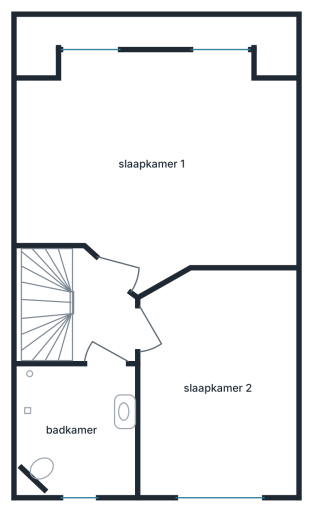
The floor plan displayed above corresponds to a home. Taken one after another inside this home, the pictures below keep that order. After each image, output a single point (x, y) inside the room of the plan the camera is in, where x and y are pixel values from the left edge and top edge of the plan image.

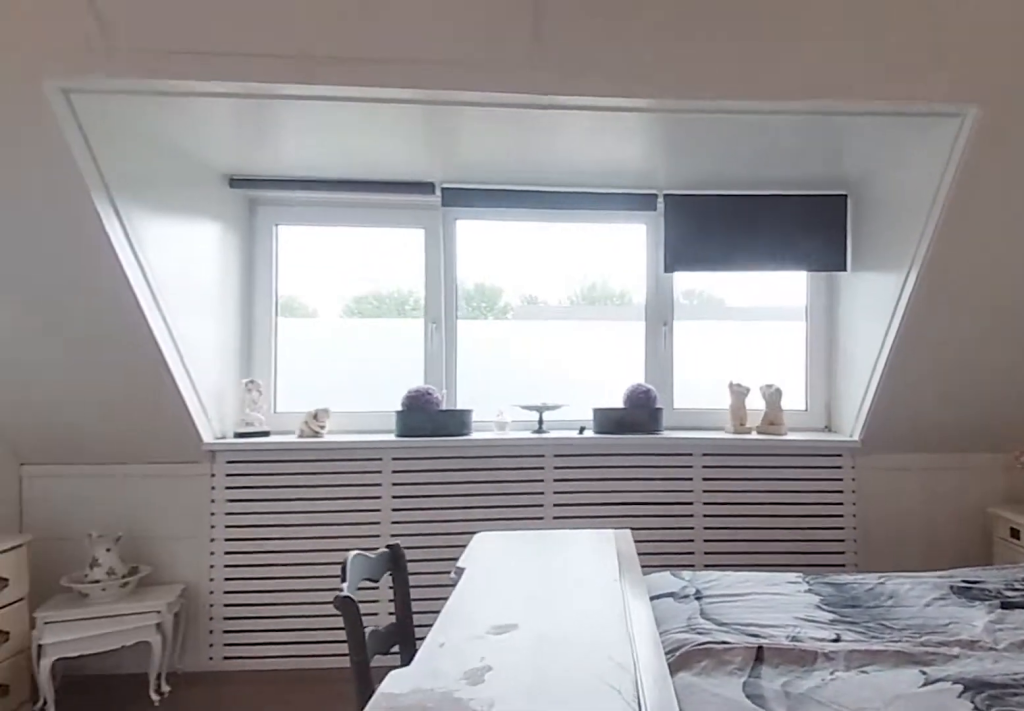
(159, 161)
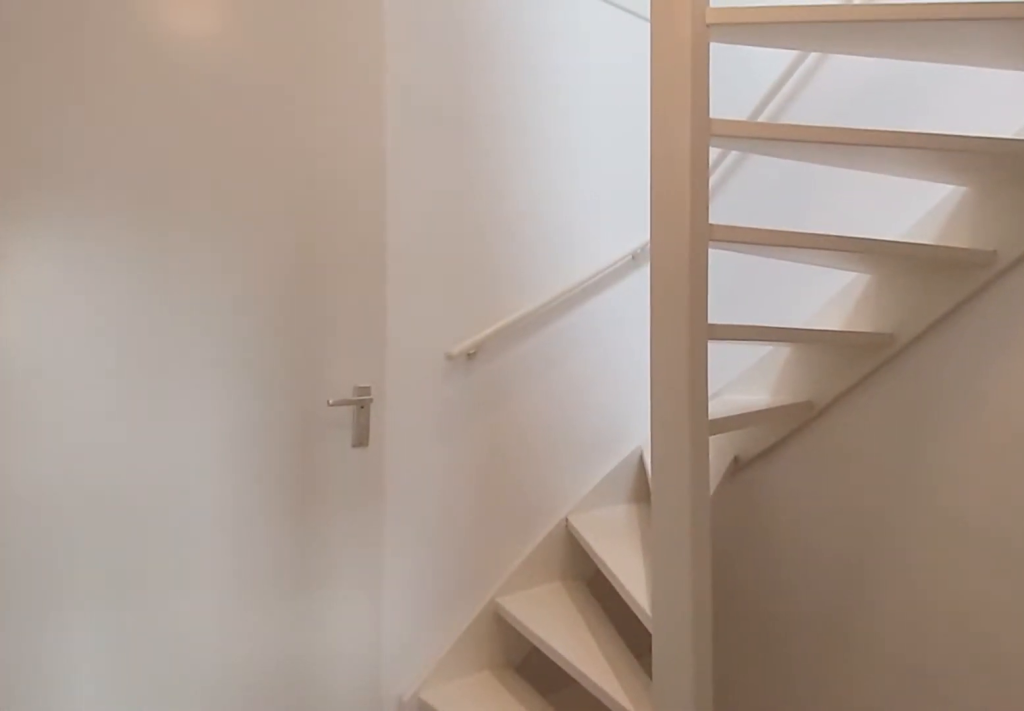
(100, 314)
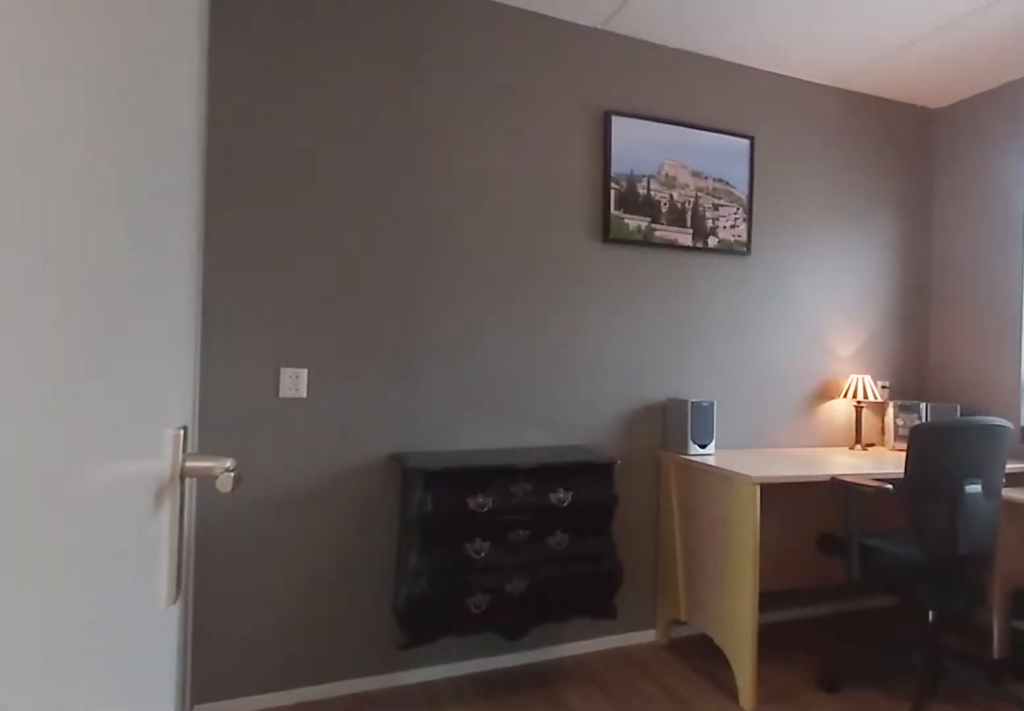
(218, 383)
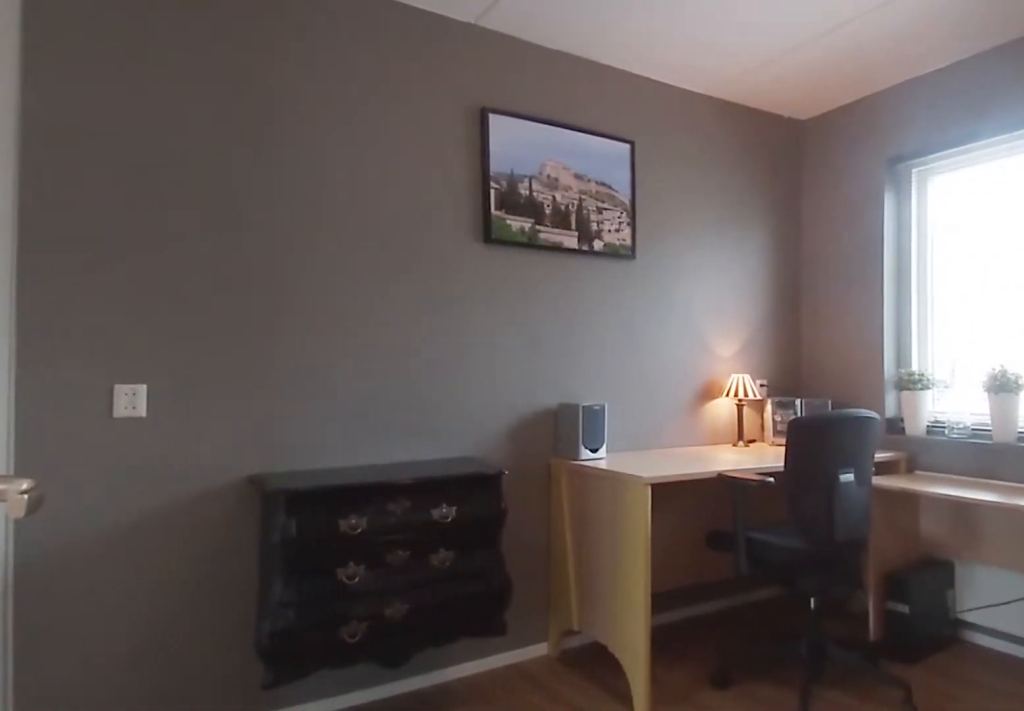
(218, 383)
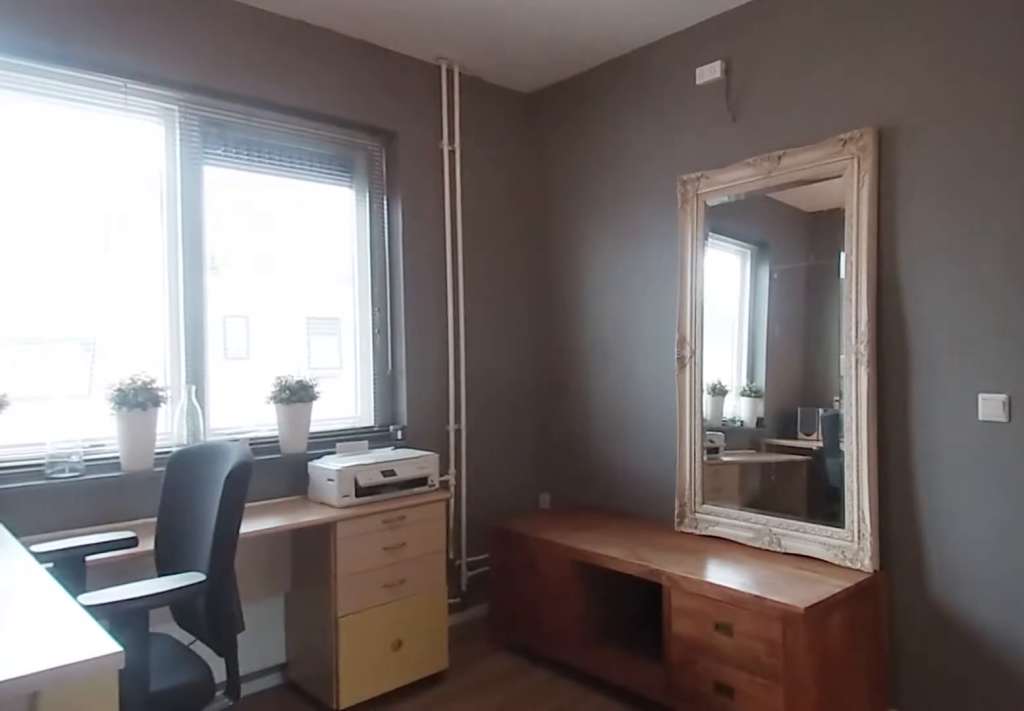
(218, 383)
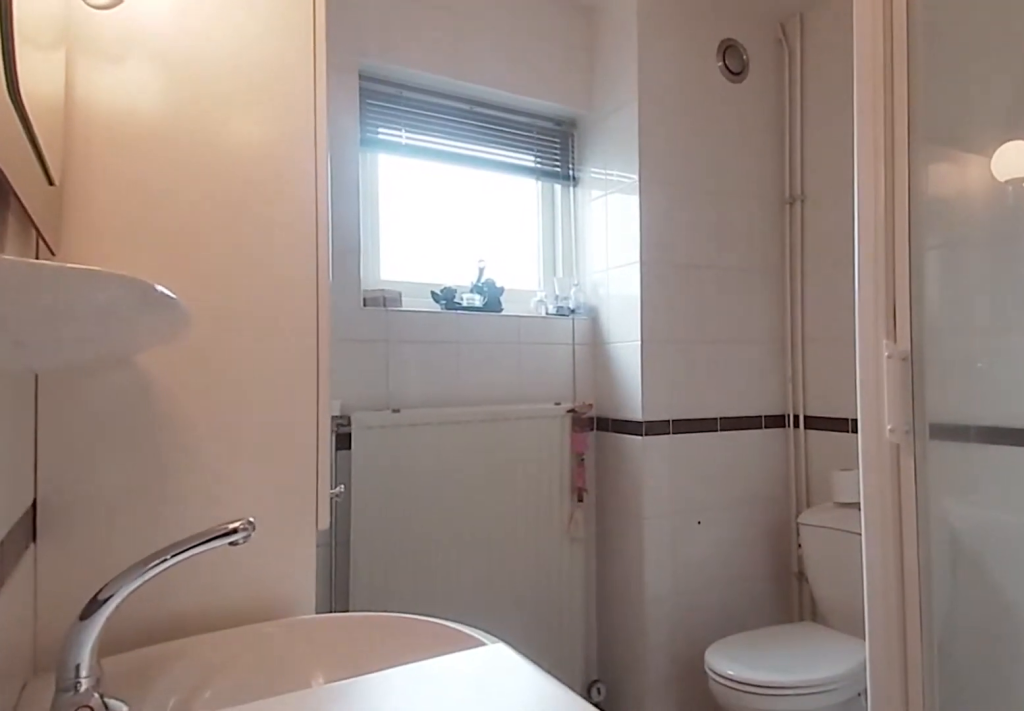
(78, 427)
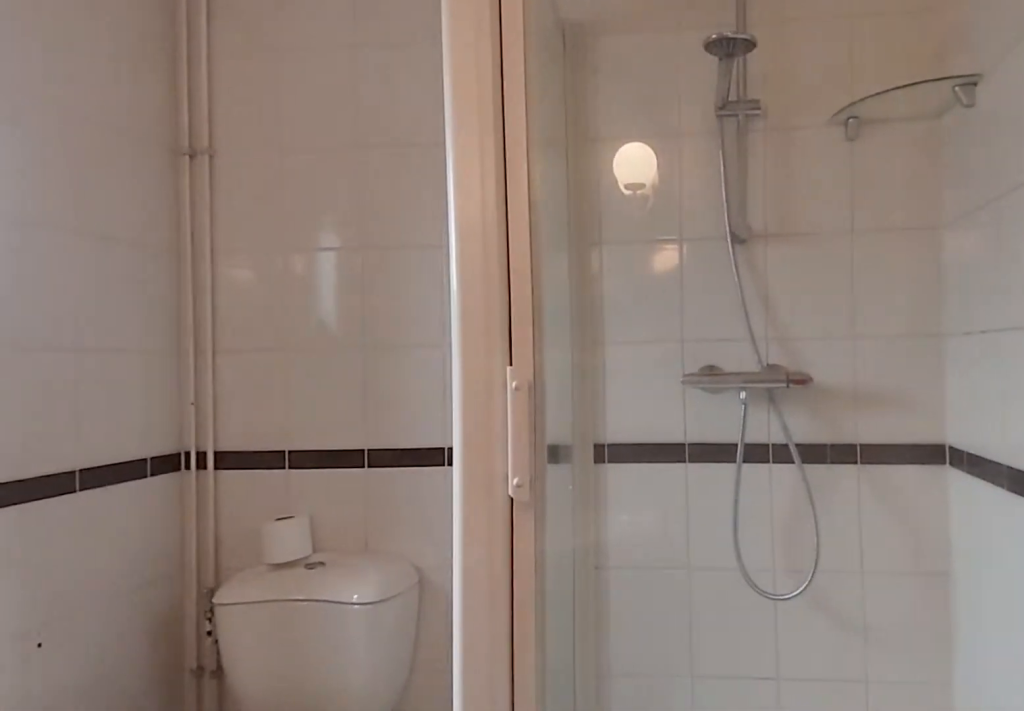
(78, 427)
